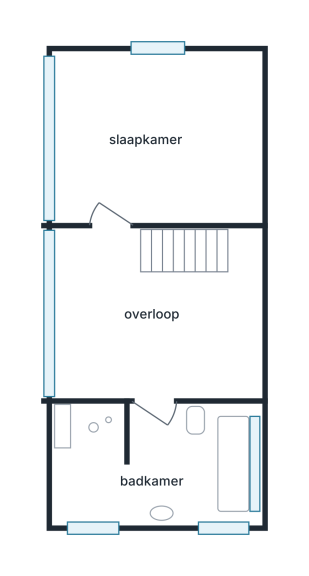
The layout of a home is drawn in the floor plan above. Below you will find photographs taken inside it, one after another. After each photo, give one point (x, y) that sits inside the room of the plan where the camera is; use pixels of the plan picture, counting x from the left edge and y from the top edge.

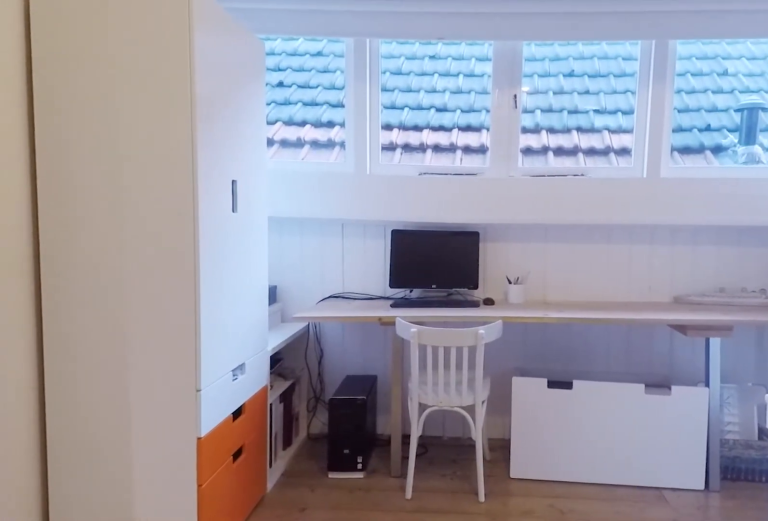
(149, 321)
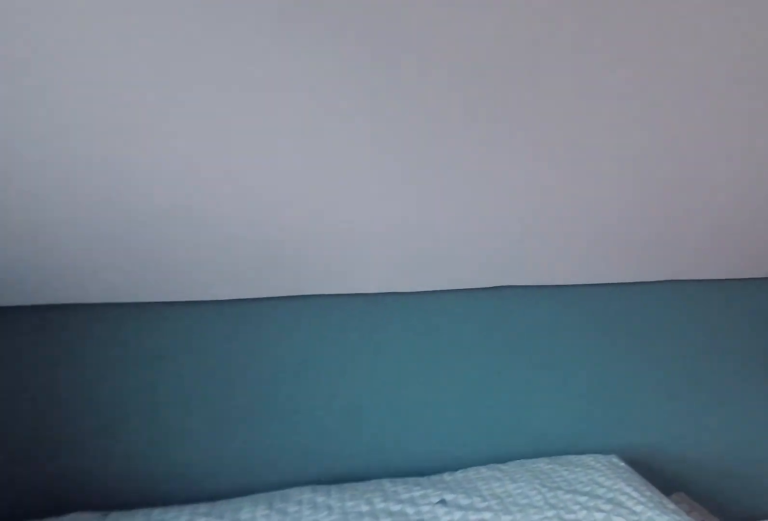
(59, 138)
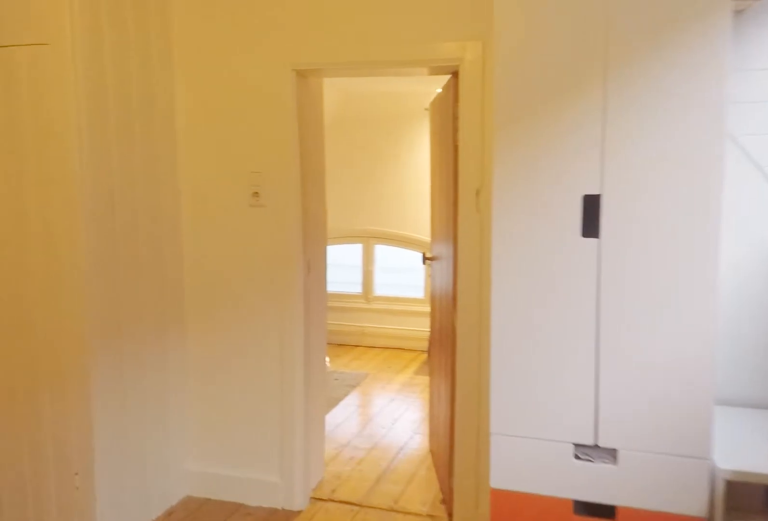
(149, 321)
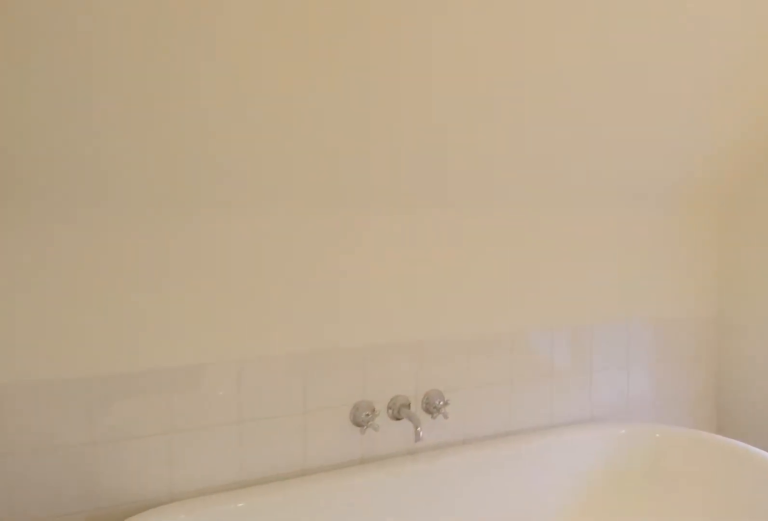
(60, 432)
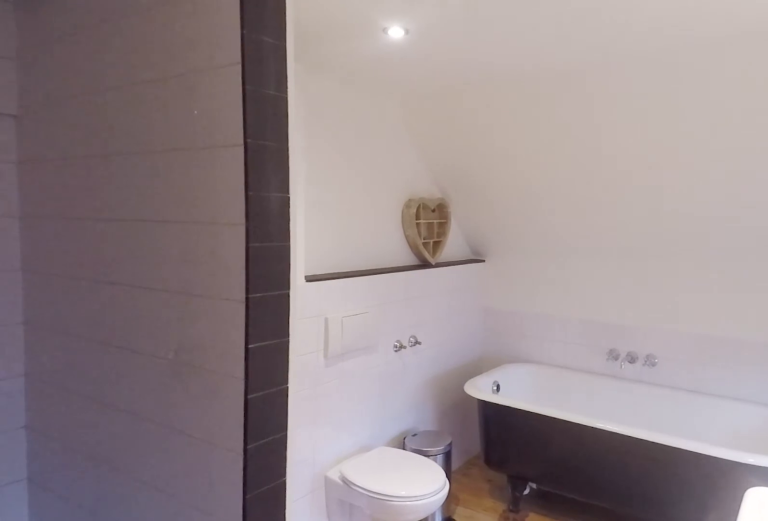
(60, 432)
